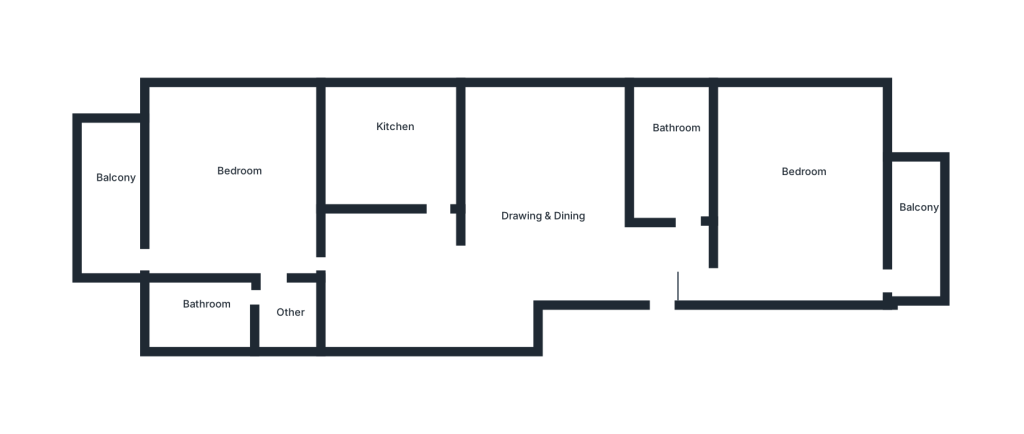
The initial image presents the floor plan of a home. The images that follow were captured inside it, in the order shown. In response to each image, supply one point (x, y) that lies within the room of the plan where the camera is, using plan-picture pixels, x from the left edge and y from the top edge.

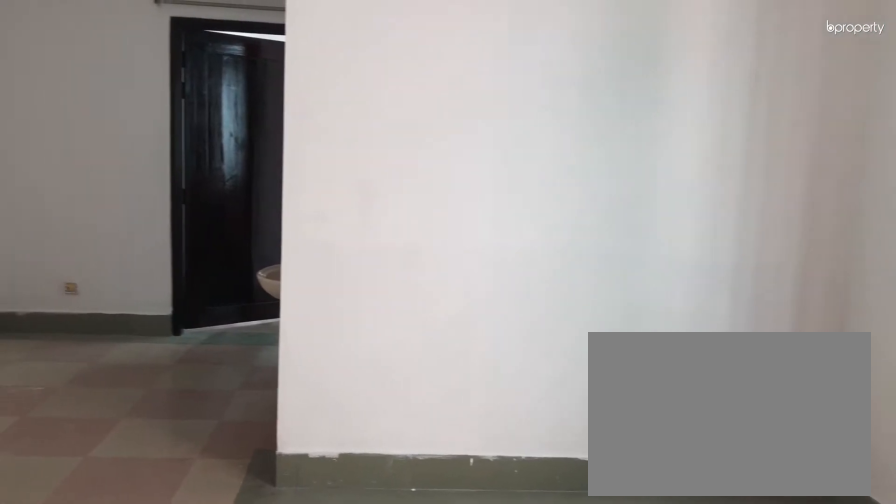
(534, 202)
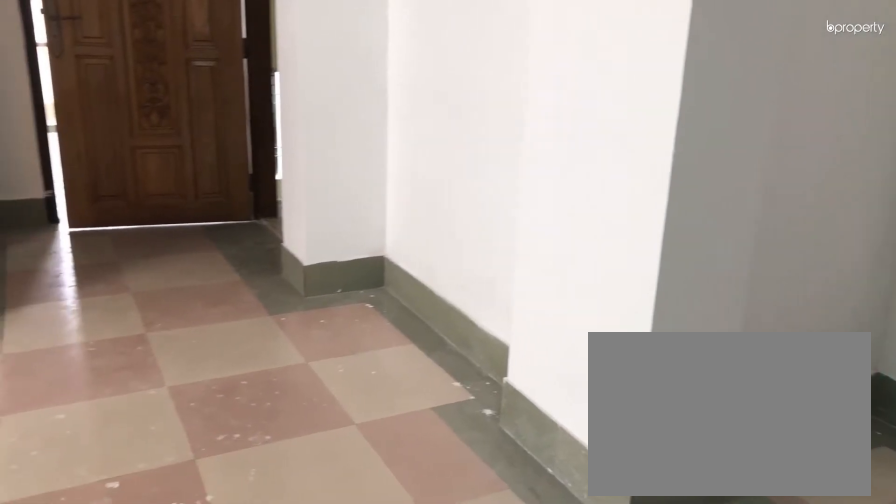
(534, 202)
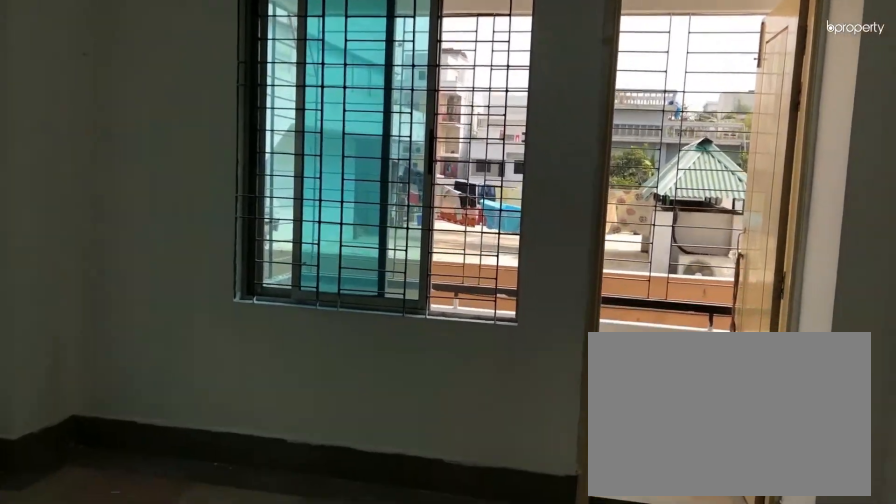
(808, 188)
